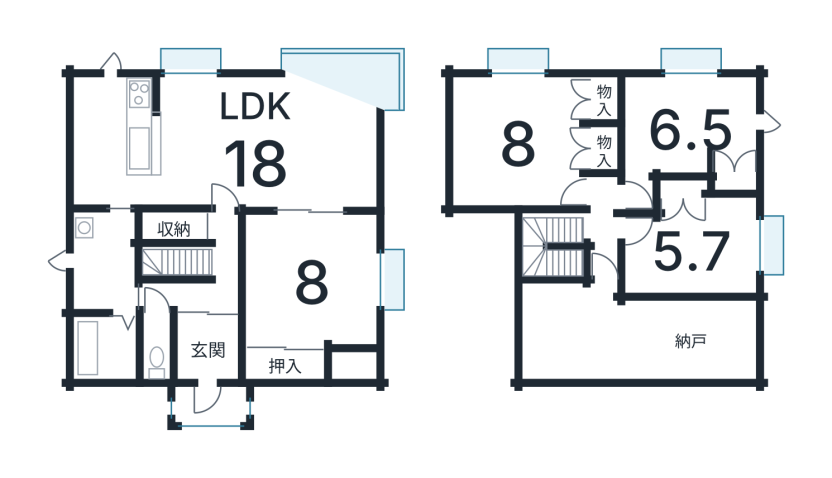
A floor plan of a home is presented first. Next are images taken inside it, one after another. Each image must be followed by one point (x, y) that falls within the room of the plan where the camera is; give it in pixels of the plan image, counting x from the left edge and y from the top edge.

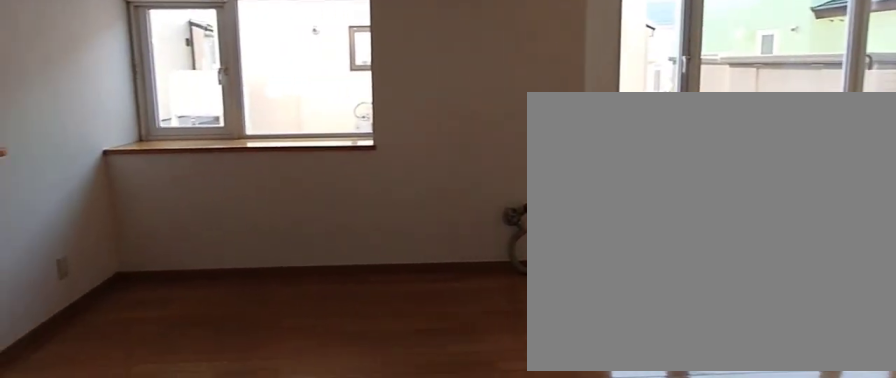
(266, 142)
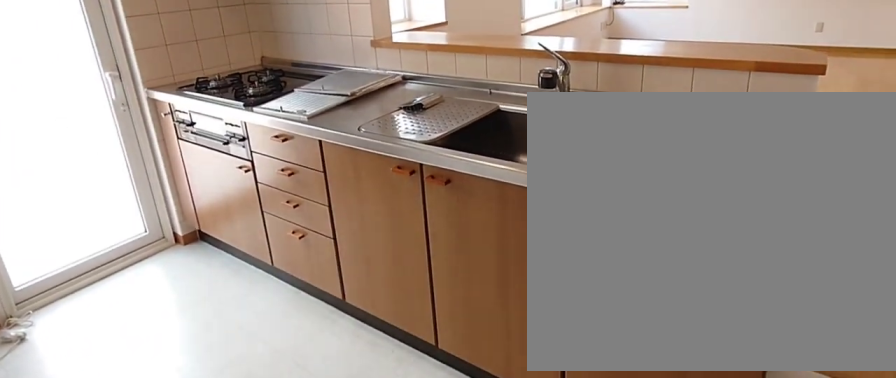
(102, 142)
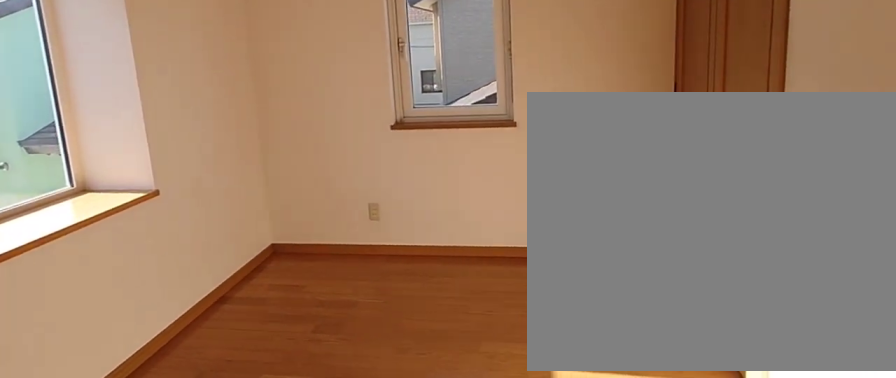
(687, 128)
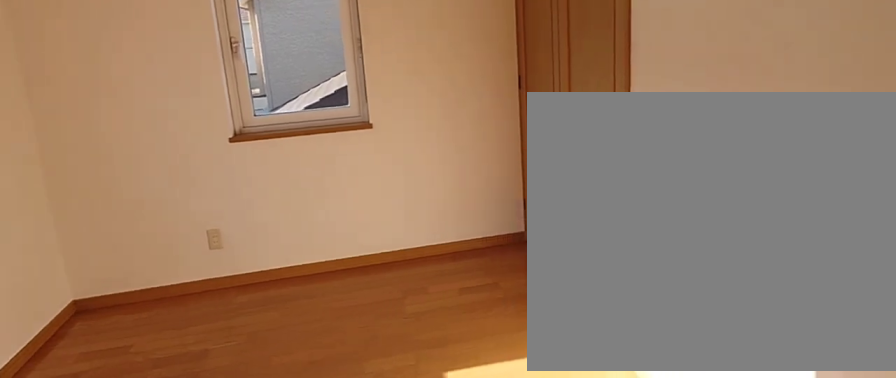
(687, 128)
